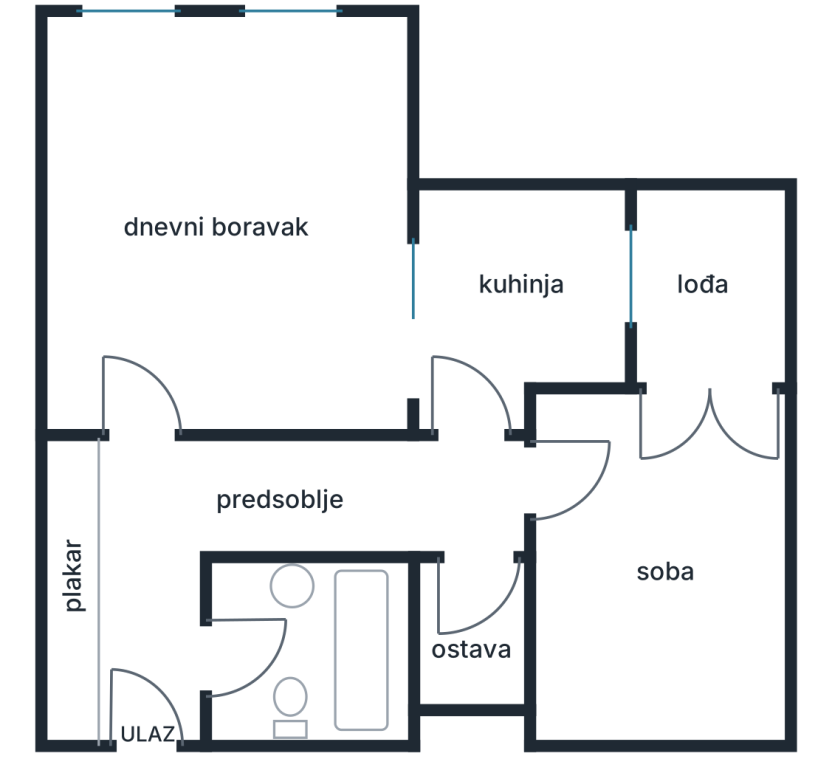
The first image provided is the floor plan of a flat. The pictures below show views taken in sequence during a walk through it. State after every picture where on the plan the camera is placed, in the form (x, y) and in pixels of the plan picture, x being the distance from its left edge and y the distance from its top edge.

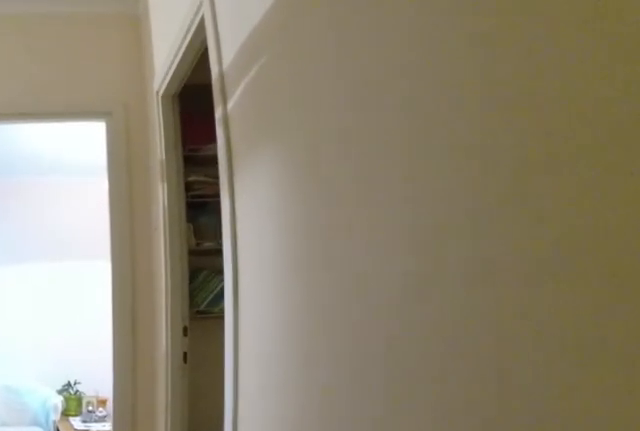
(248, 496)
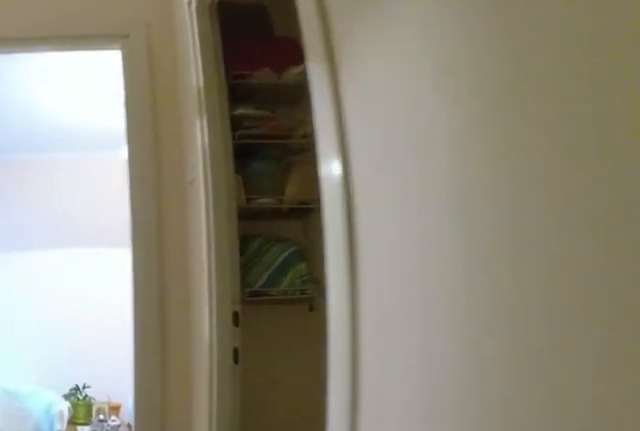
(302, 496)
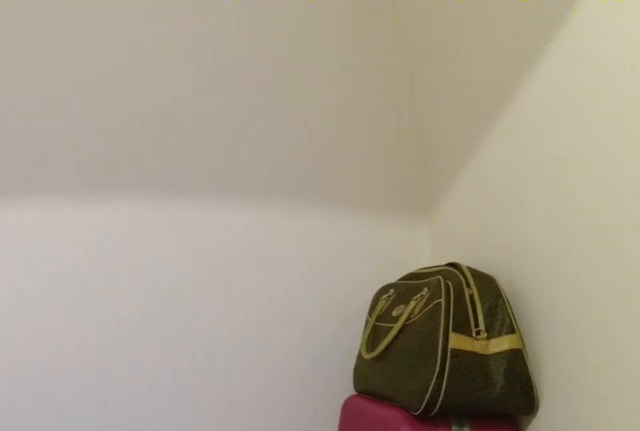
(557, 585)
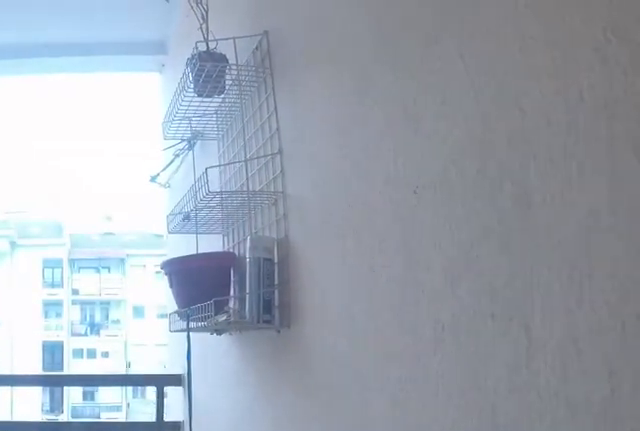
(745, 426)
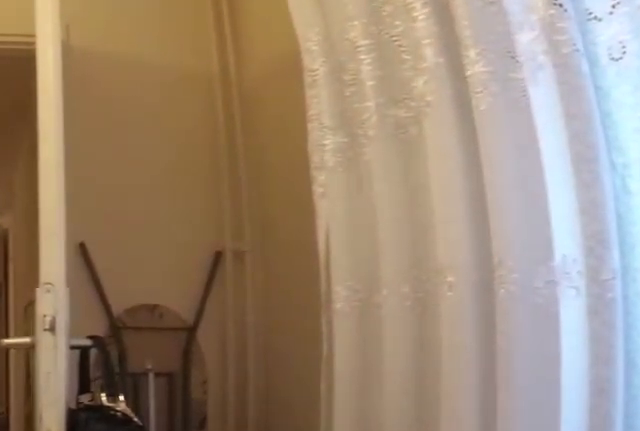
(766, 470)
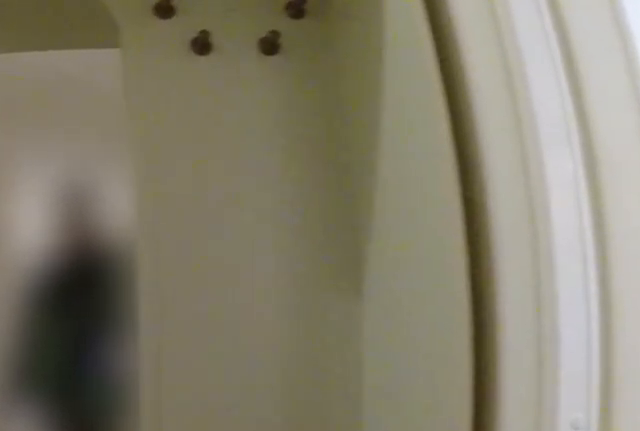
(147, 508)
